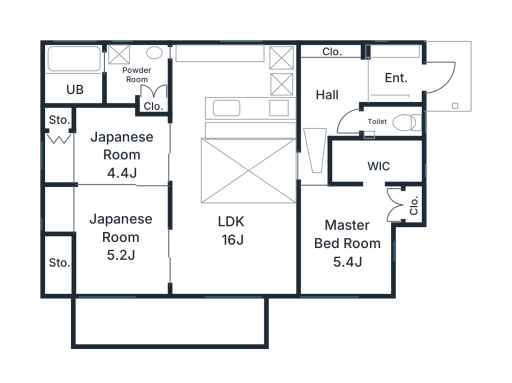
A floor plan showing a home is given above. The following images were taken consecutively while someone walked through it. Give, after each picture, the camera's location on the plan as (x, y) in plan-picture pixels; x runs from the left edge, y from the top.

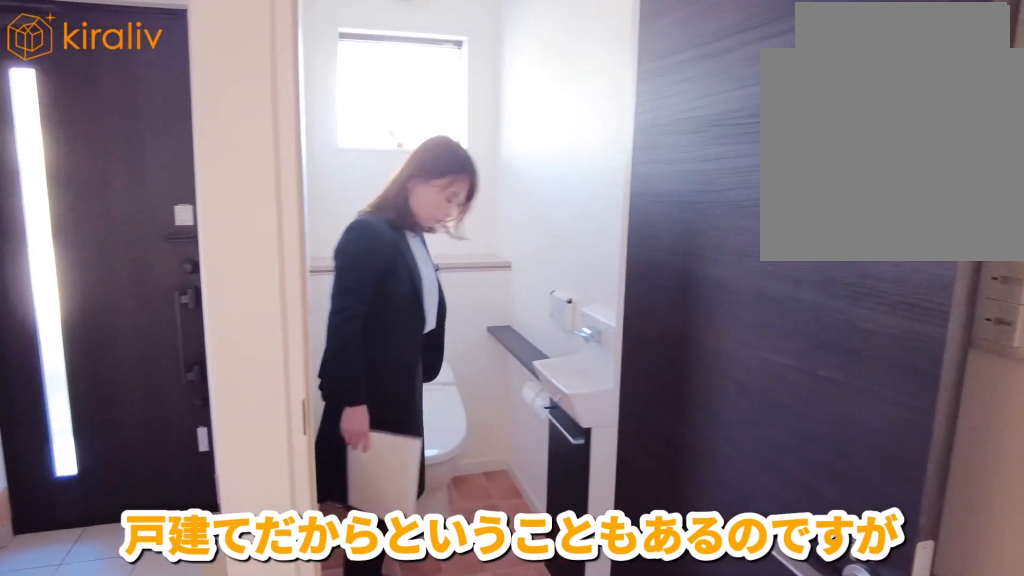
(375, 127)
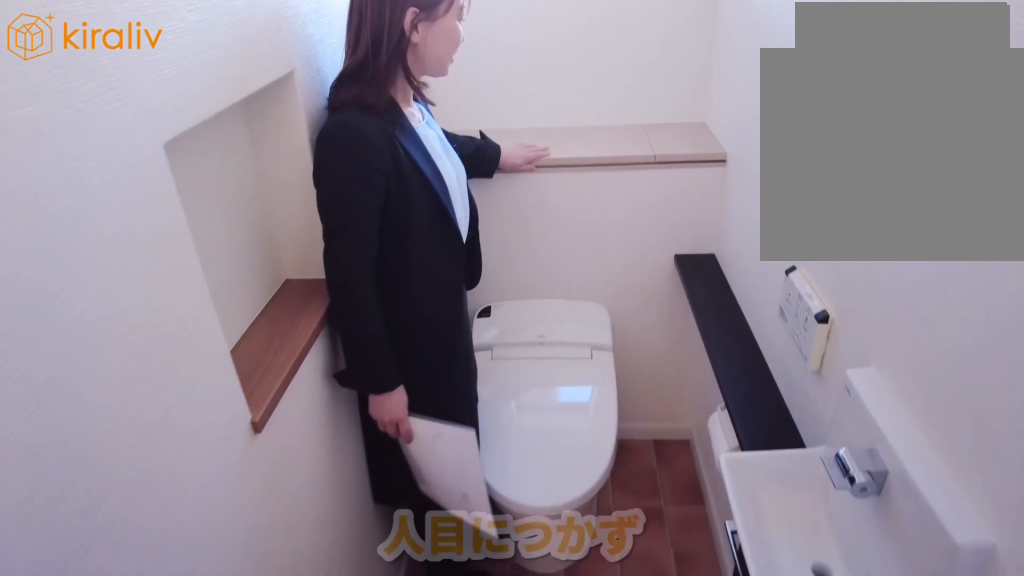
(358, 130)
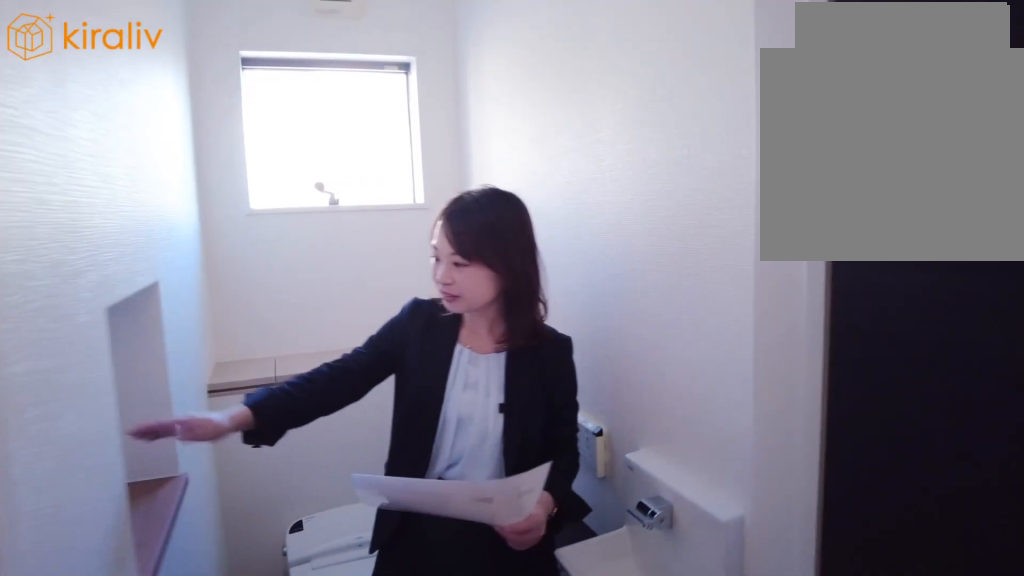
(351, 128)
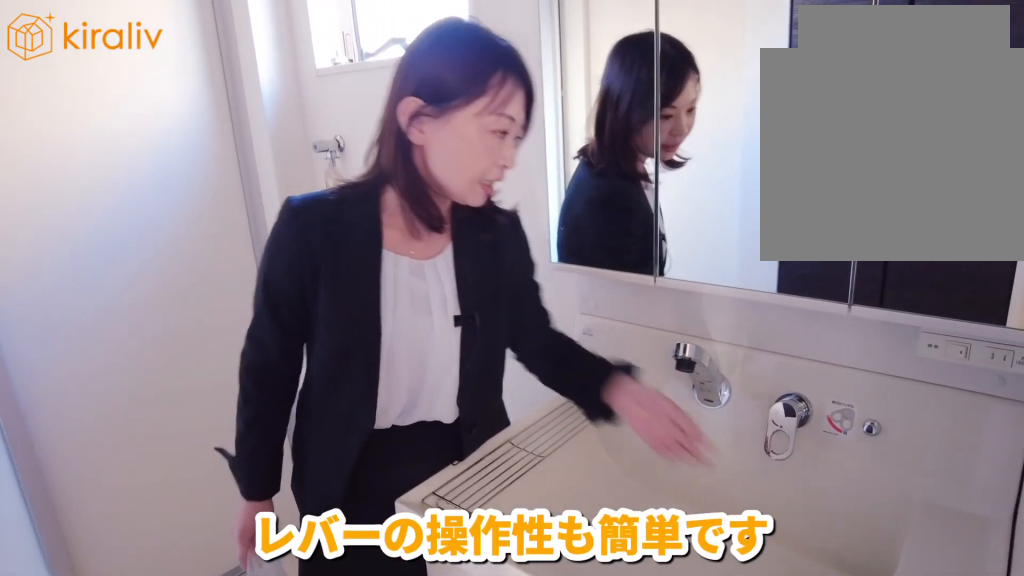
(134, 86)
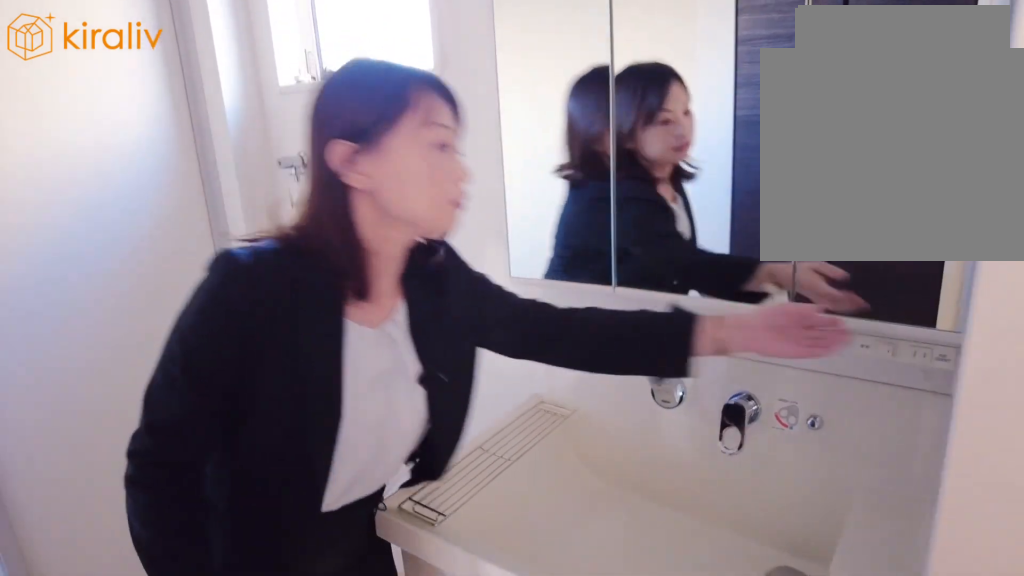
(132, 87)
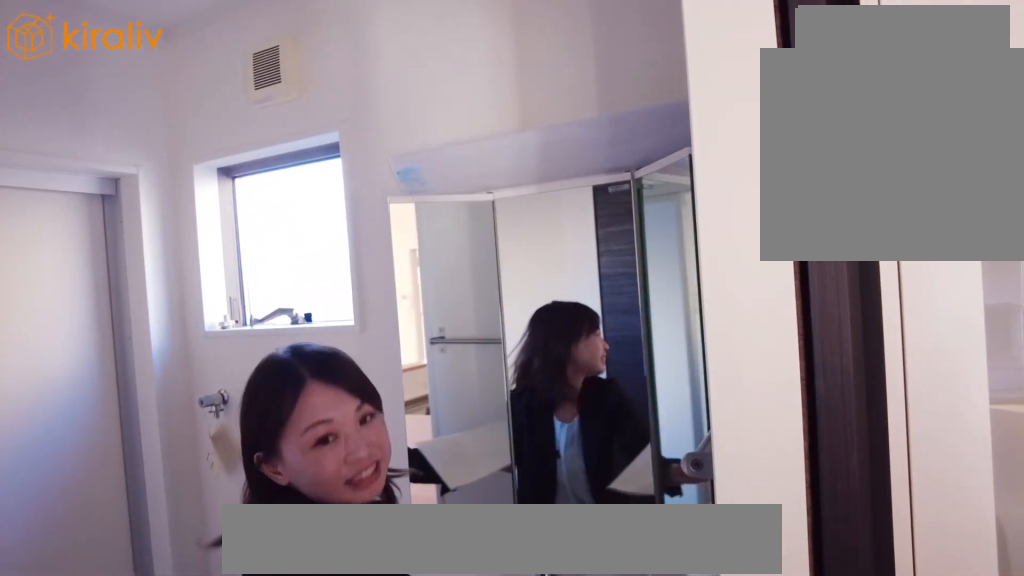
(129, 91)
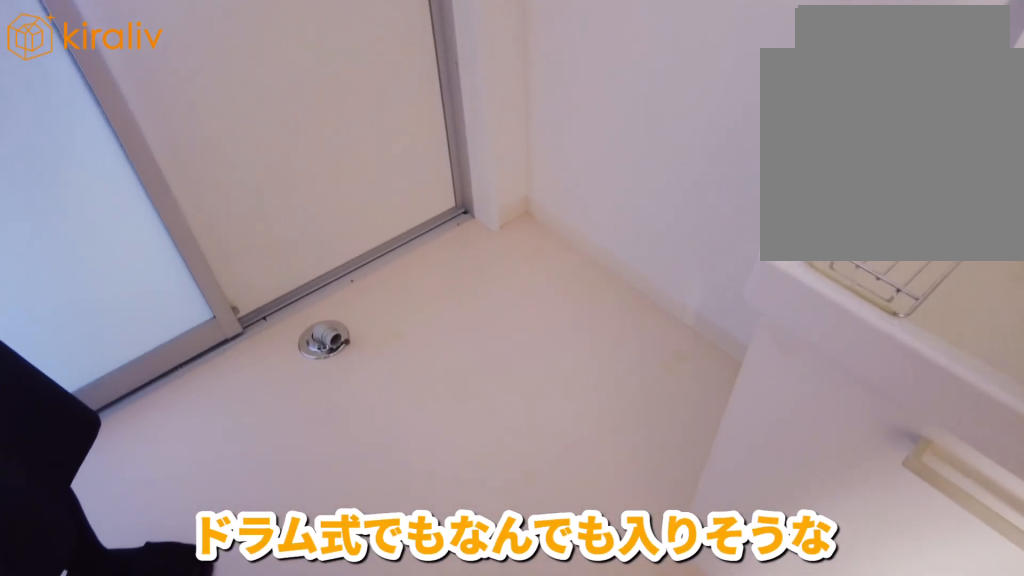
(121, 88)
